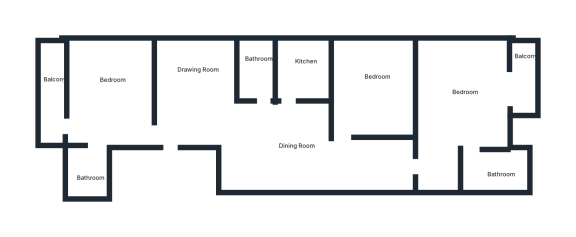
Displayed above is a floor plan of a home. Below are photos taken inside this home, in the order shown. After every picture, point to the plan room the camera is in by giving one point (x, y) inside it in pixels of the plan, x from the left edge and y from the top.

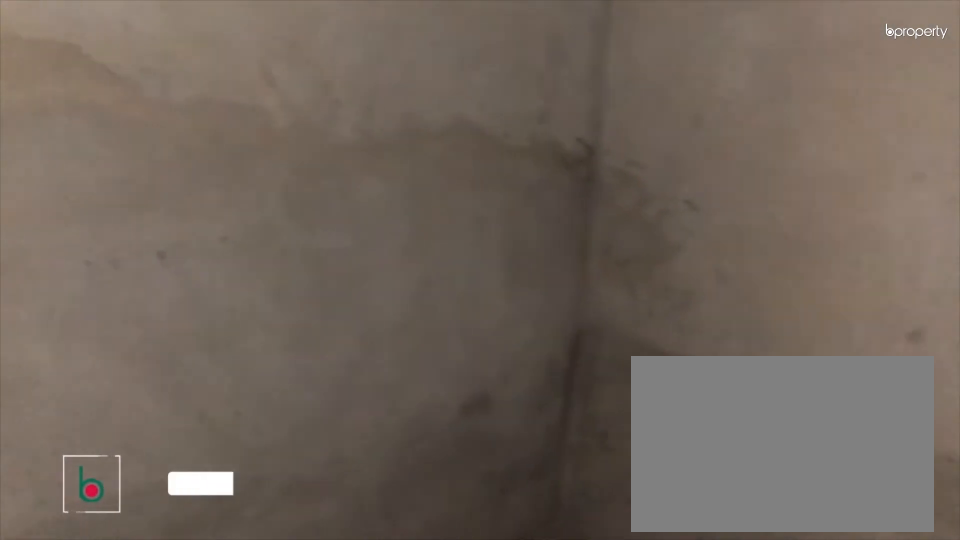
(379, 89)
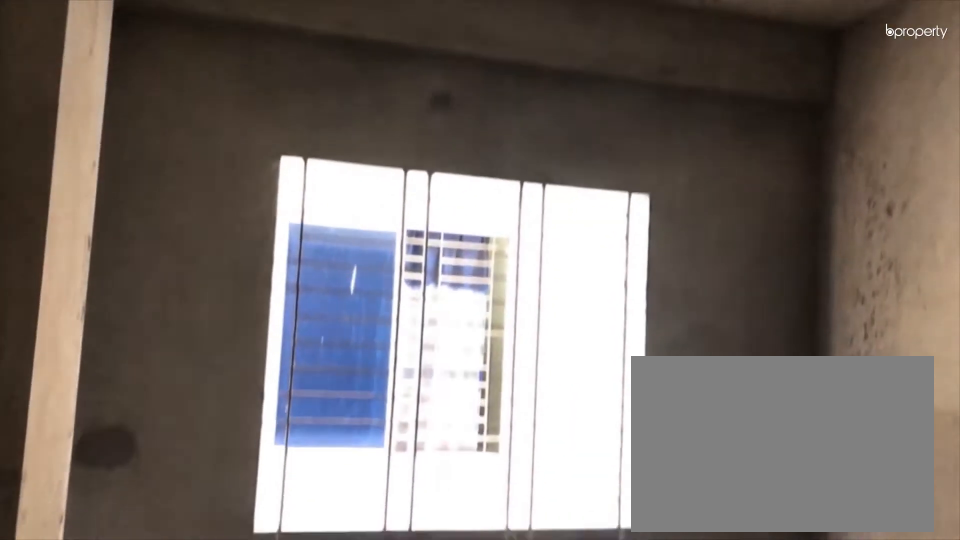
(379, 89)
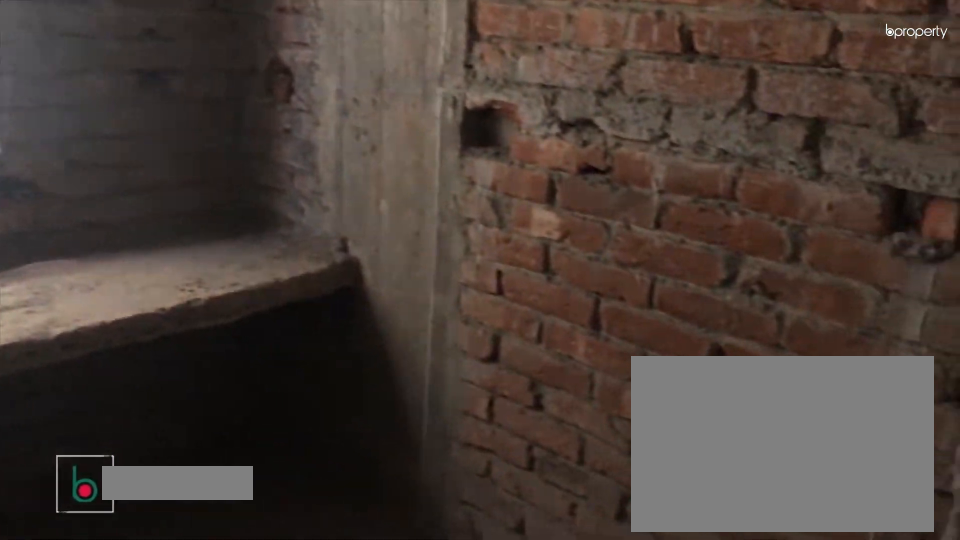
(300, 64)
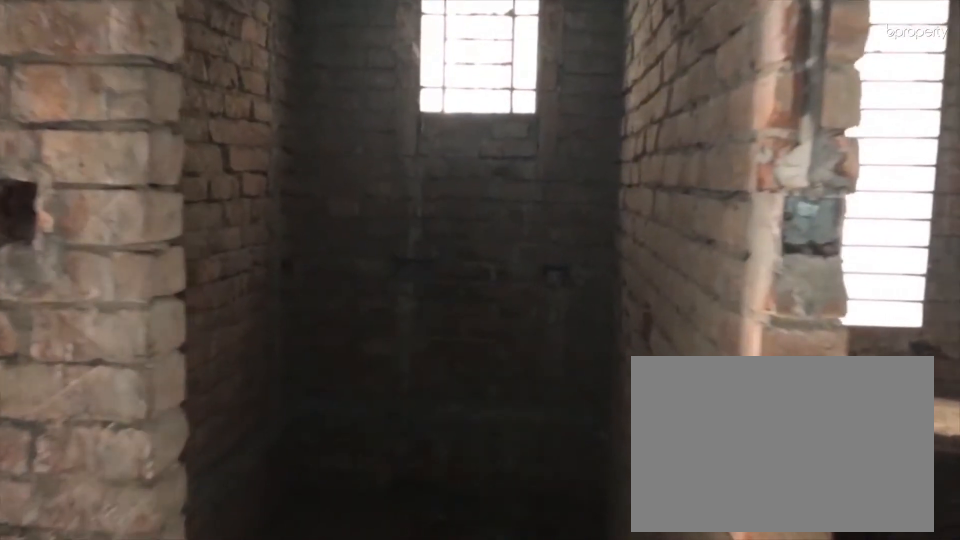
(260, 99)
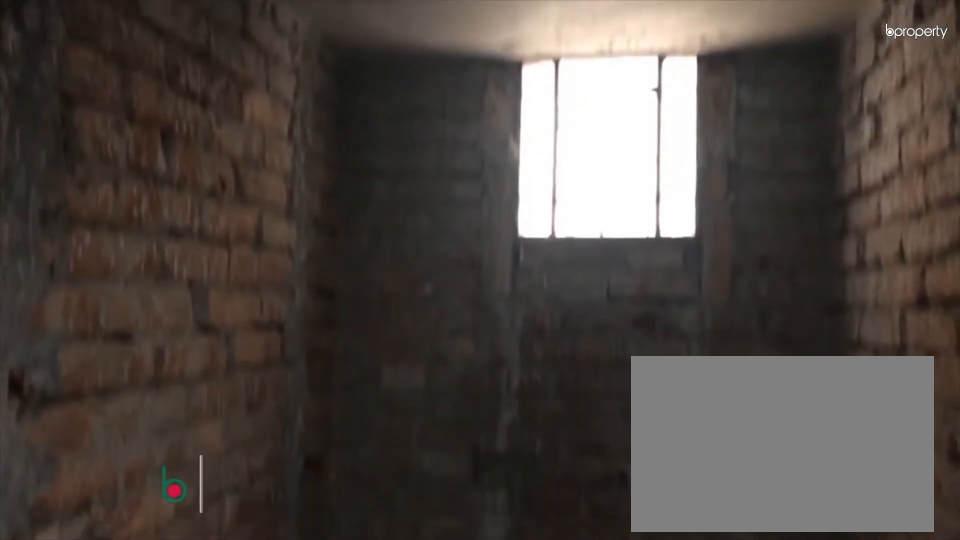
(257, 67)
